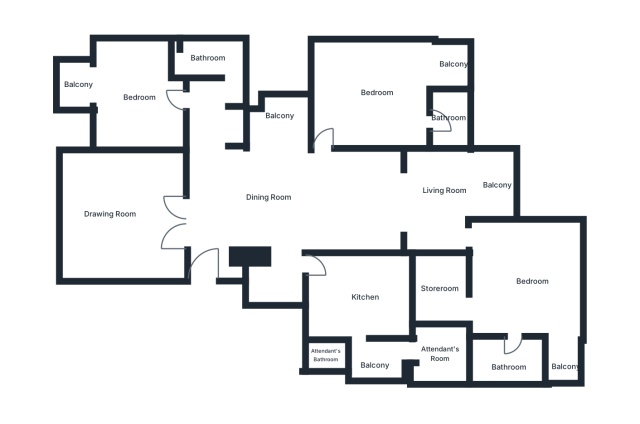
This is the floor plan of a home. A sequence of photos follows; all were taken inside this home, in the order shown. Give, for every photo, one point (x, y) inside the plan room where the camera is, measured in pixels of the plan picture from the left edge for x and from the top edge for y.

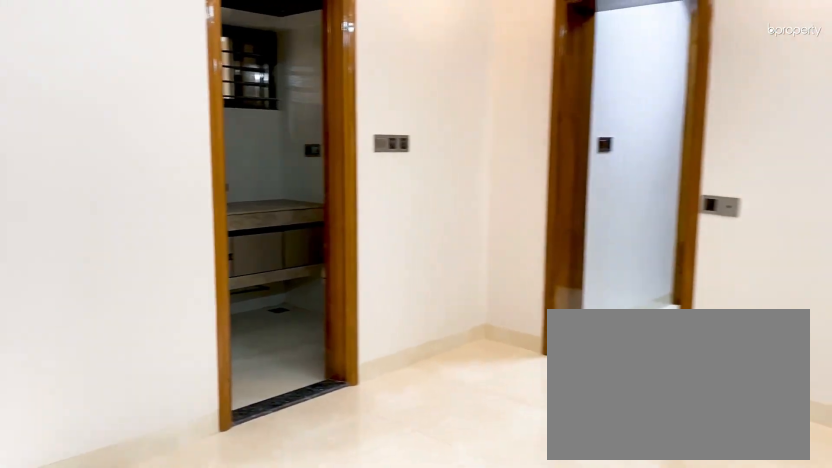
(527, 290)
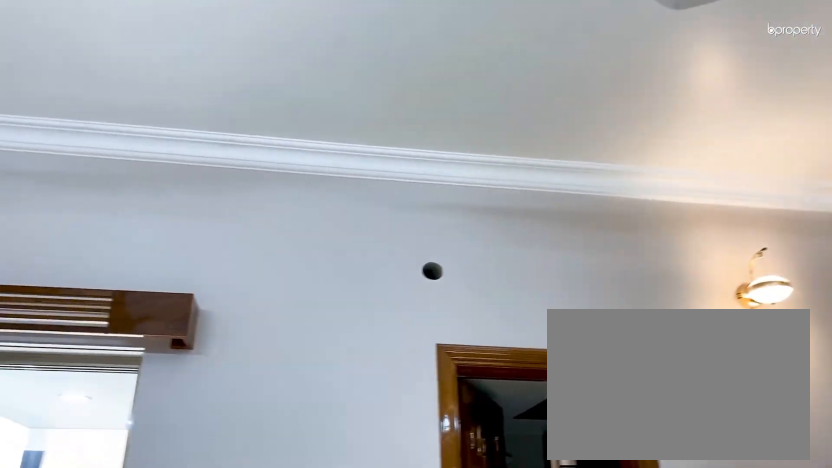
(527, 290)
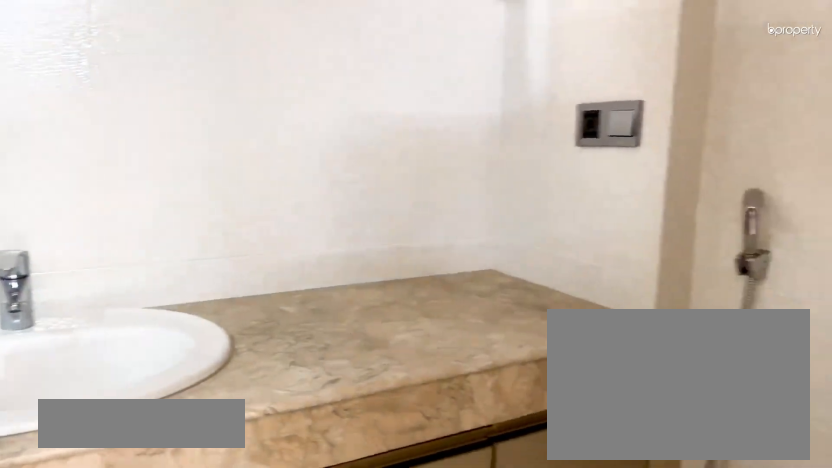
(498, 363)
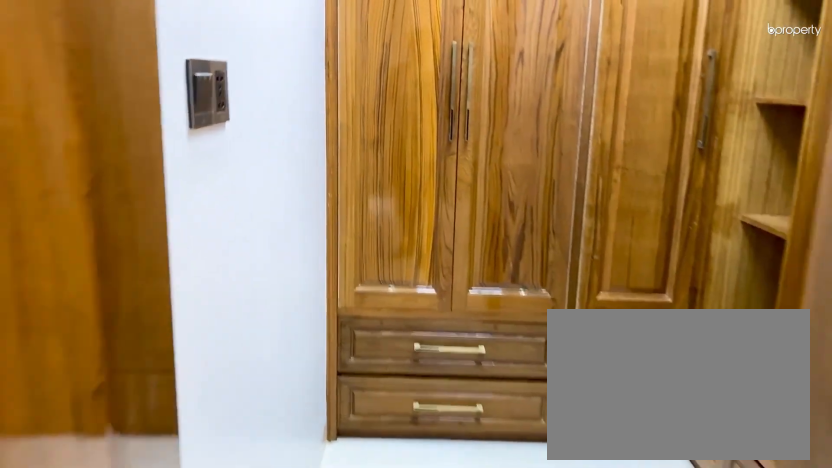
(460, 307)
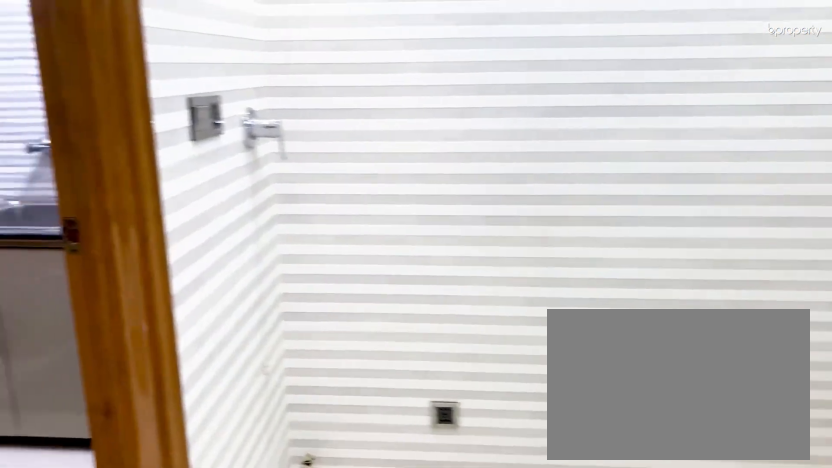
(320, 277)
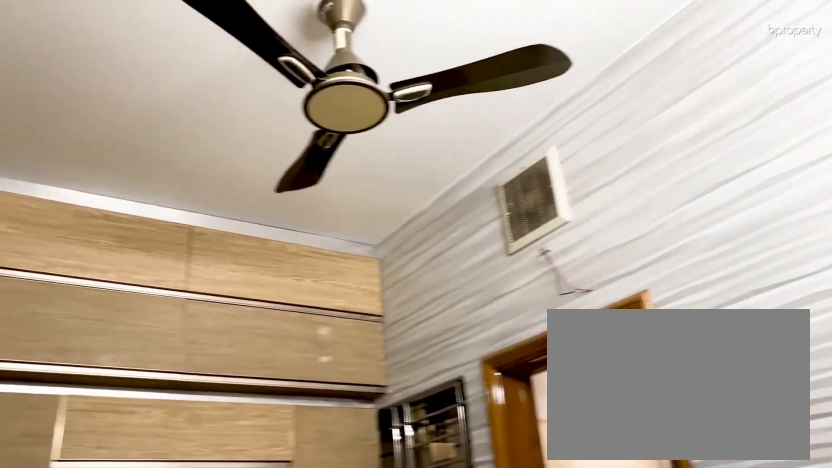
(360, 301)
